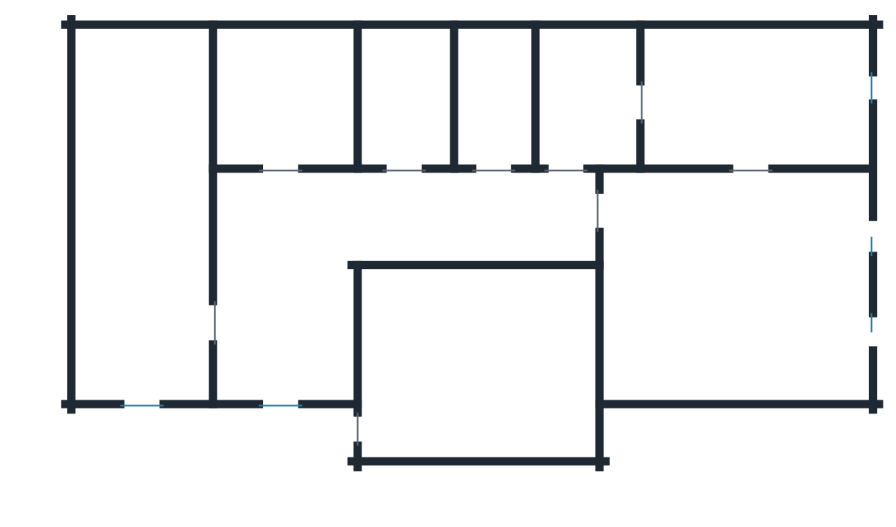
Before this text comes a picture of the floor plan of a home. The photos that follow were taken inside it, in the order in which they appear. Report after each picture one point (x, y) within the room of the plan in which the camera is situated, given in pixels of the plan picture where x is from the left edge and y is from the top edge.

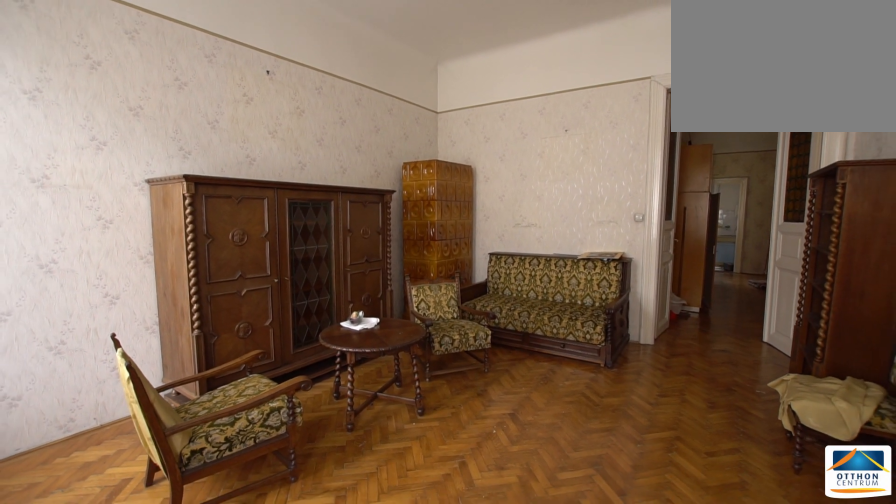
(739, 291)
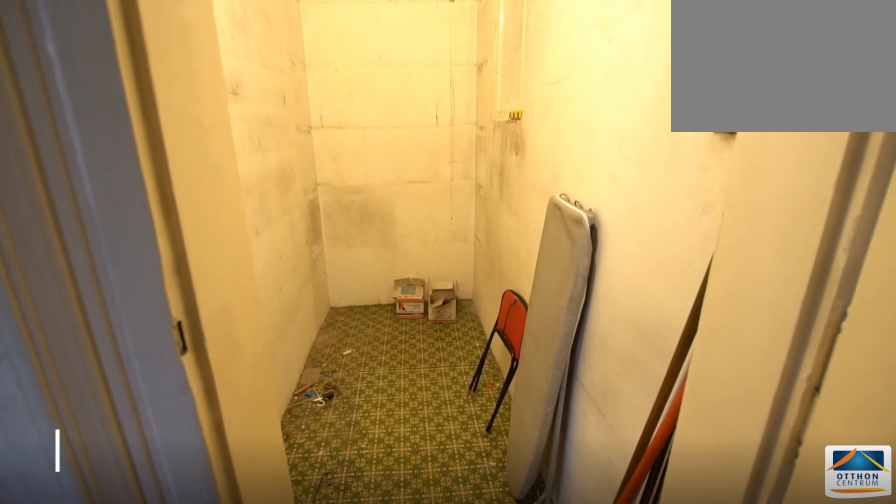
(487, 96)
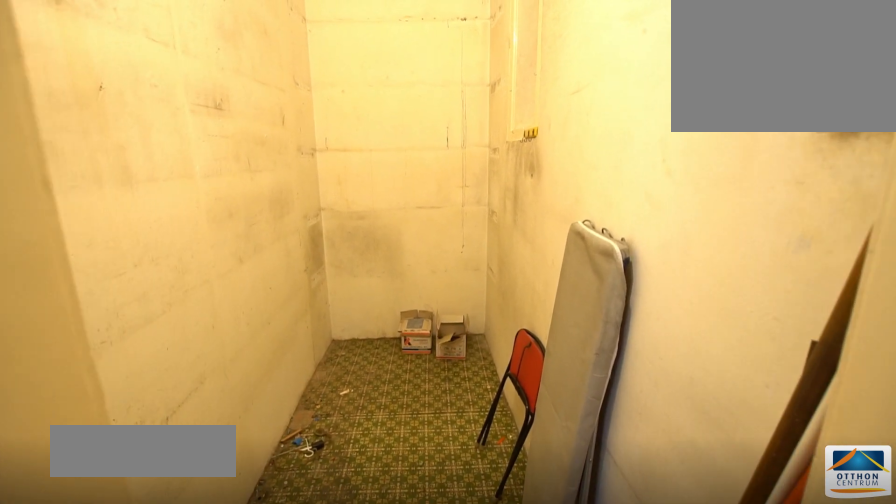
(487, 96)
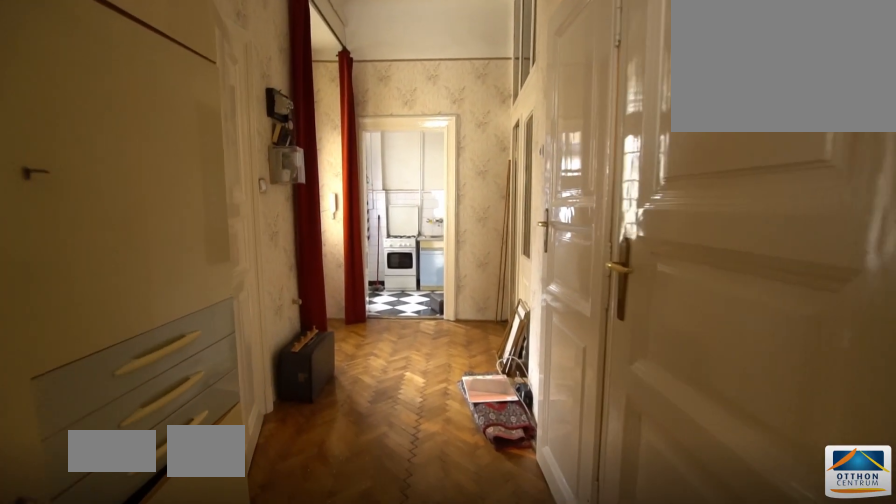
(419, 216)
